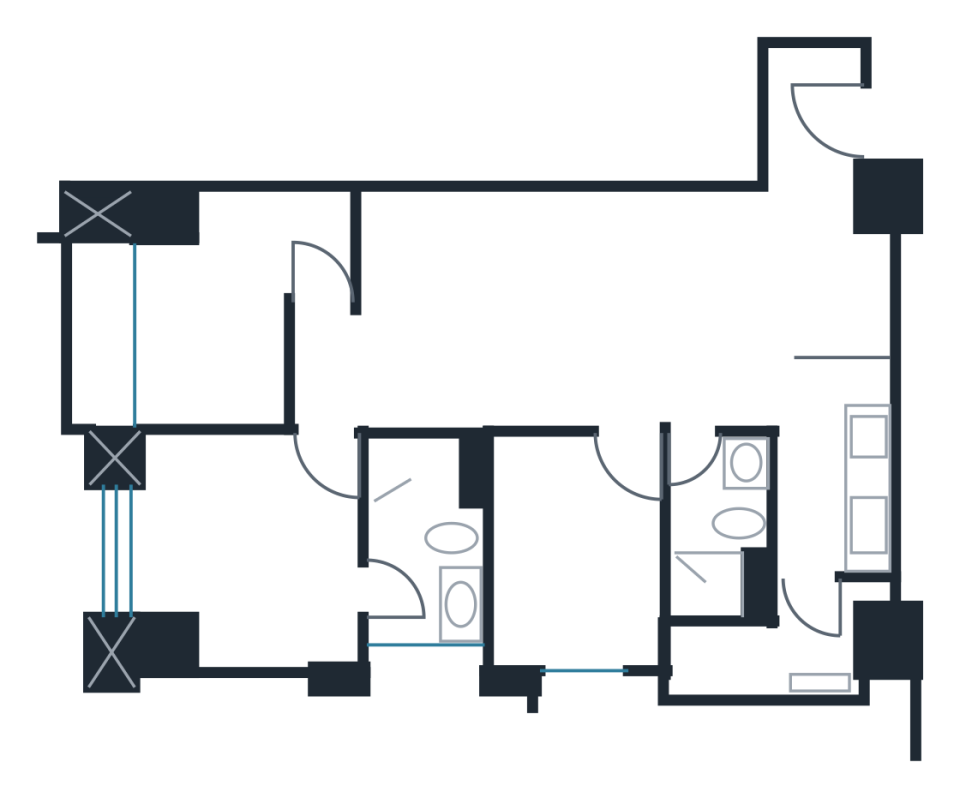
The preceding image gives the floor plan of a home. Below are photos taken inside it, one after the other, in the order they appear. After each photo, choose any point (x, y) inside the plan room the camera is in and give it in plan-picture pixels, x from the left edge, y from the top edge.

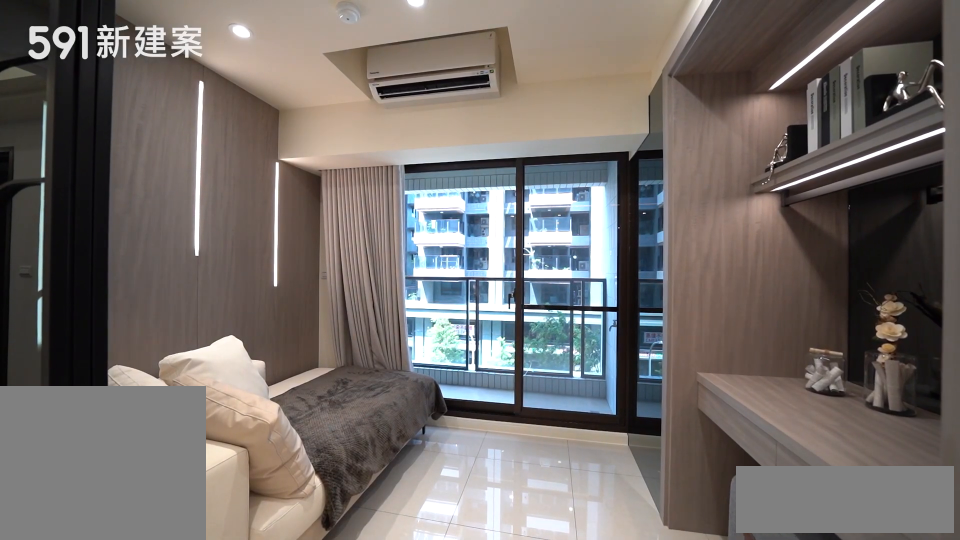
(240, 307)
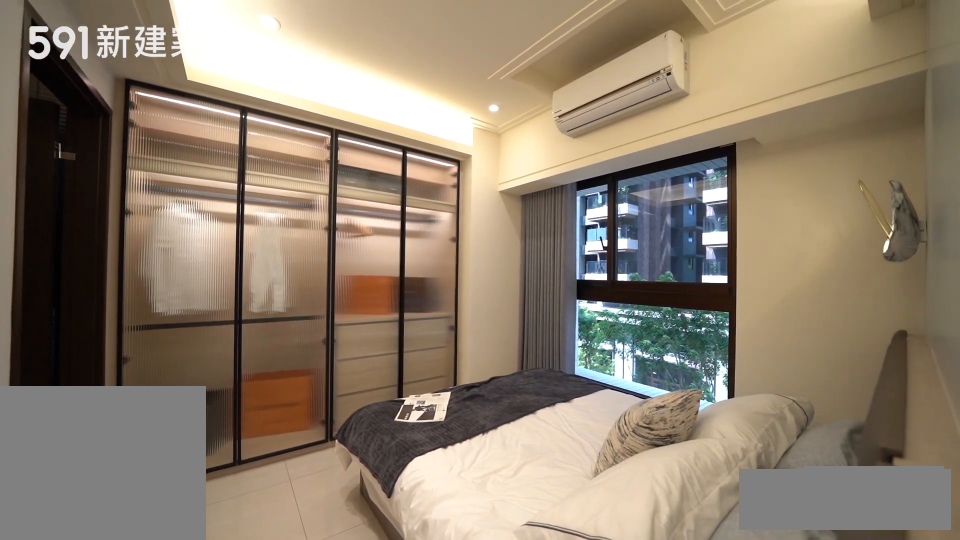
(242, 557)
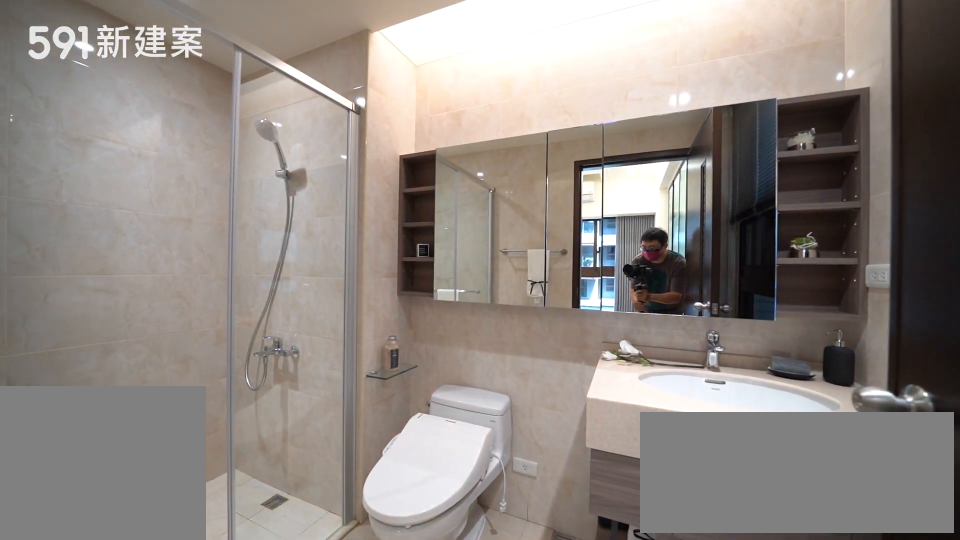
(423, 548)
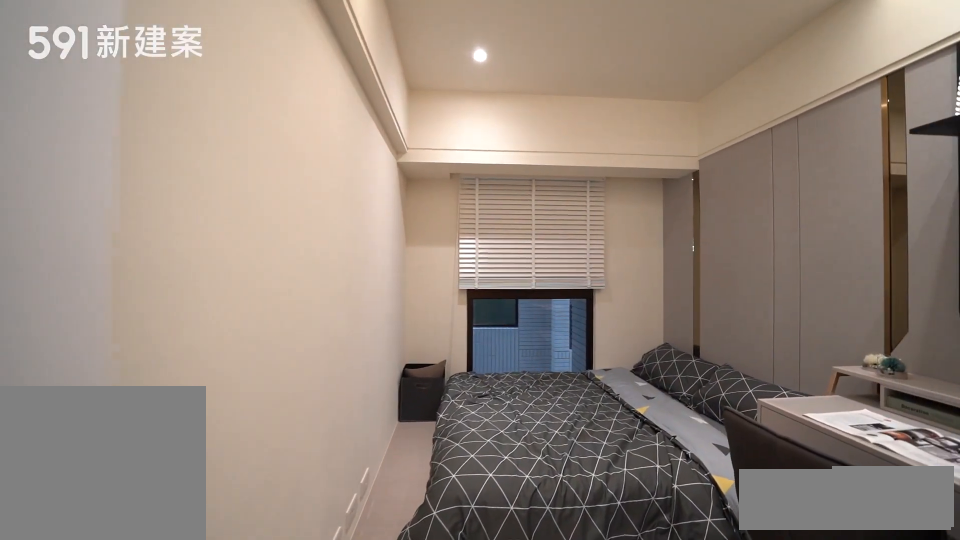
(572, 558)
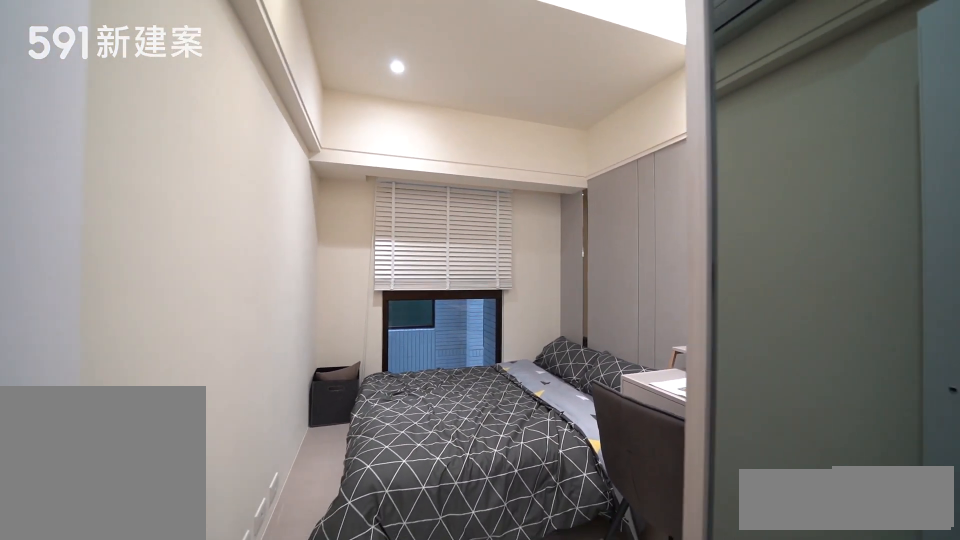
(572, 558)
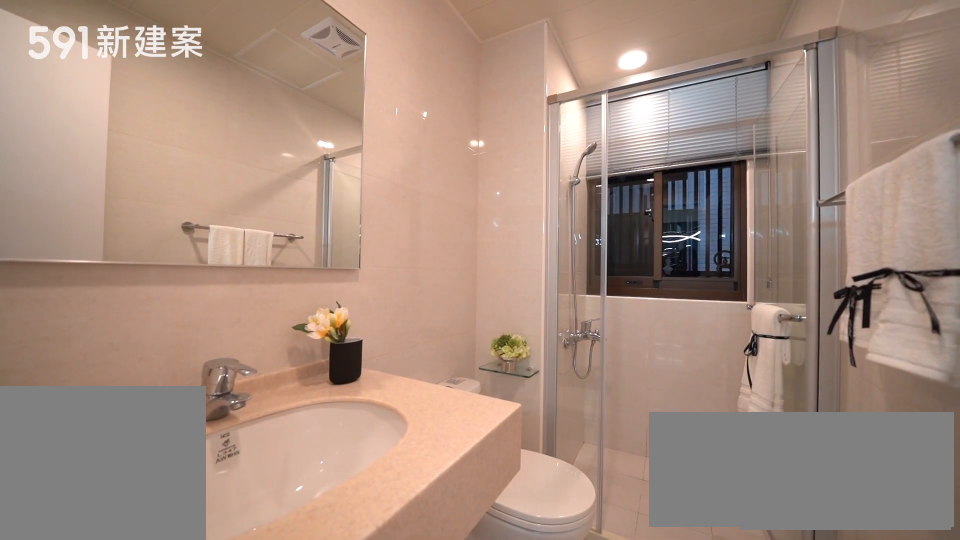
(723, 534)
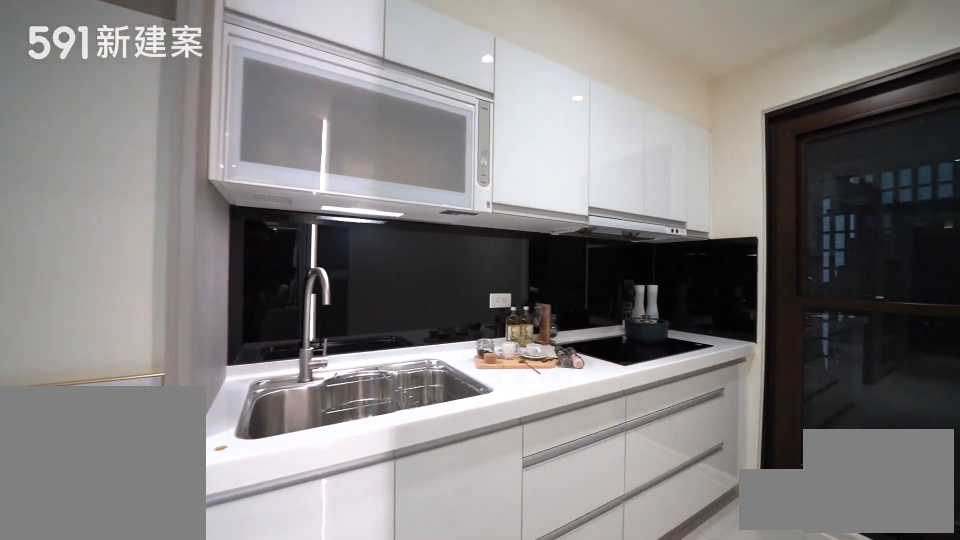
(824, 470)
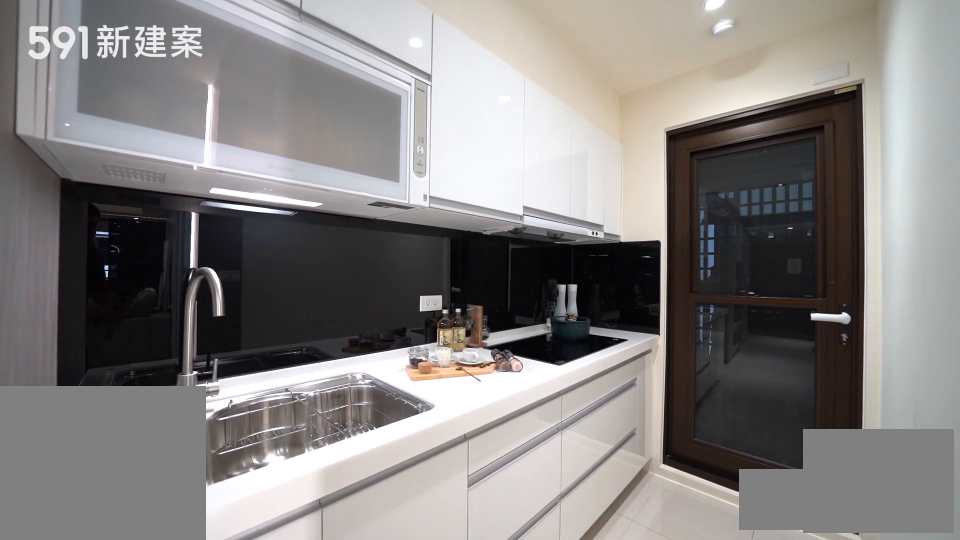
(824, 470)
